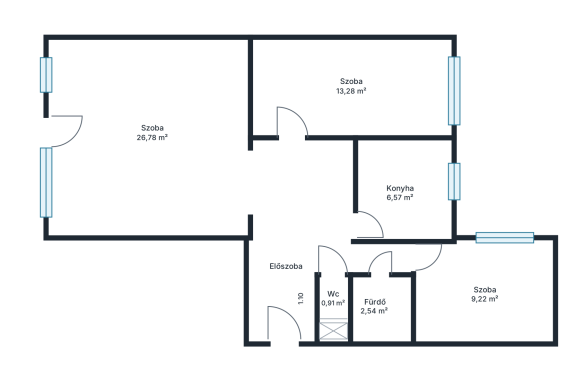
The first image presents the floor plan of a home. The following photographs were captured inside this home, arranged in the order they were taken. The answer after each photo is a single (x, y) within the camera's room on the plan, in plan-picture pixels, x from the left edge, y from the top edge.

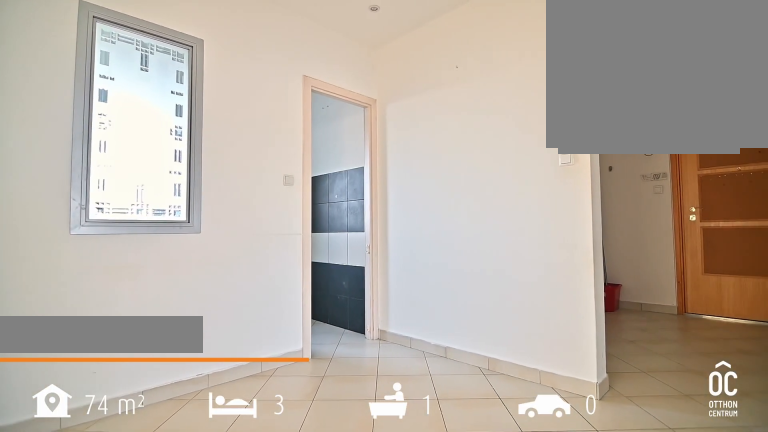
(300, 187)
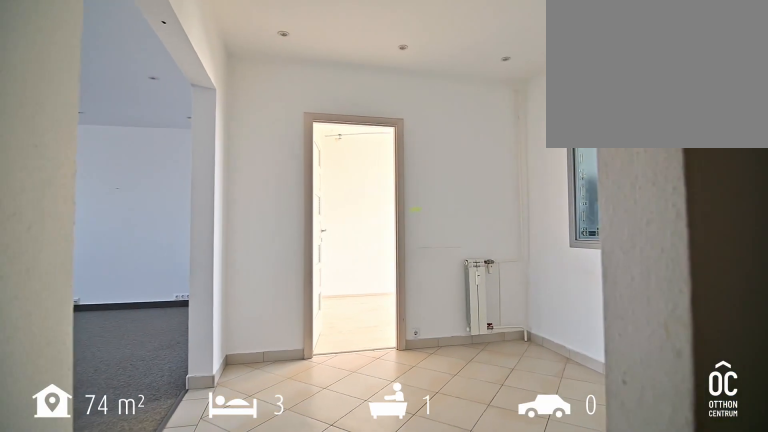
(300, 187)
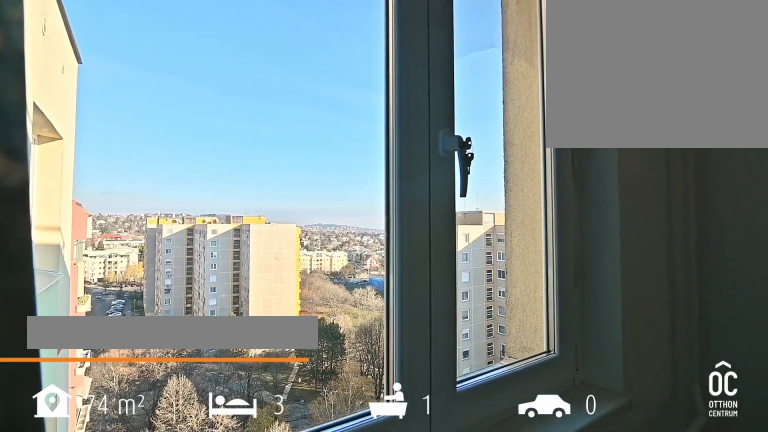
(481, 293)
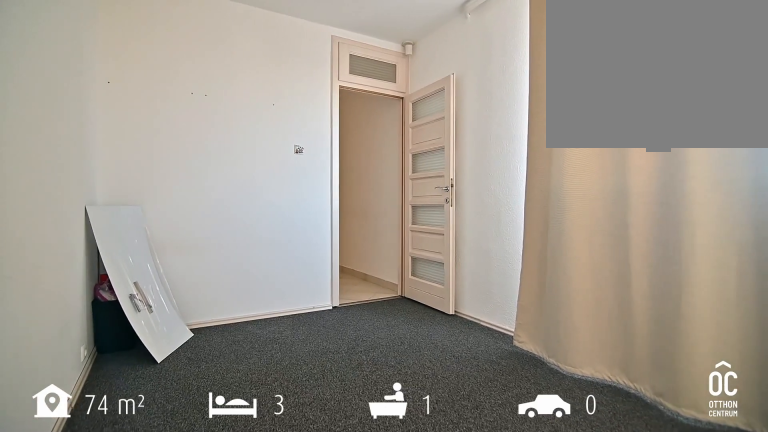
(481, 292)
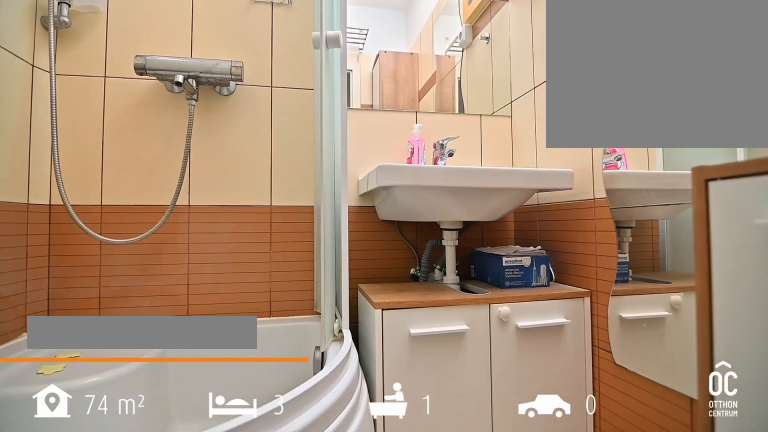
(379, 306)
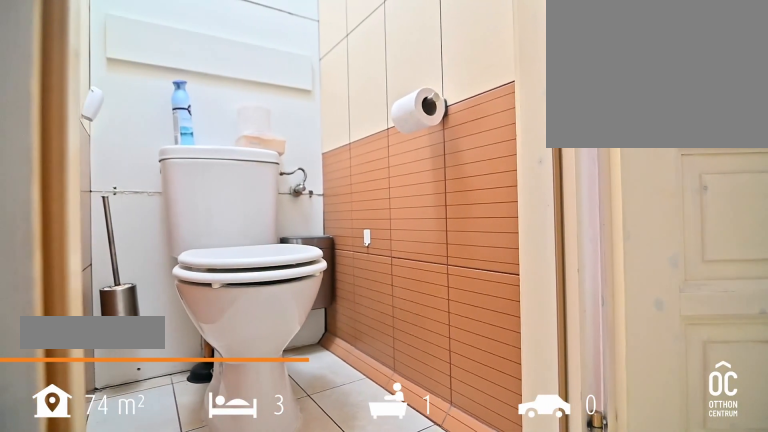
(332, 296)
